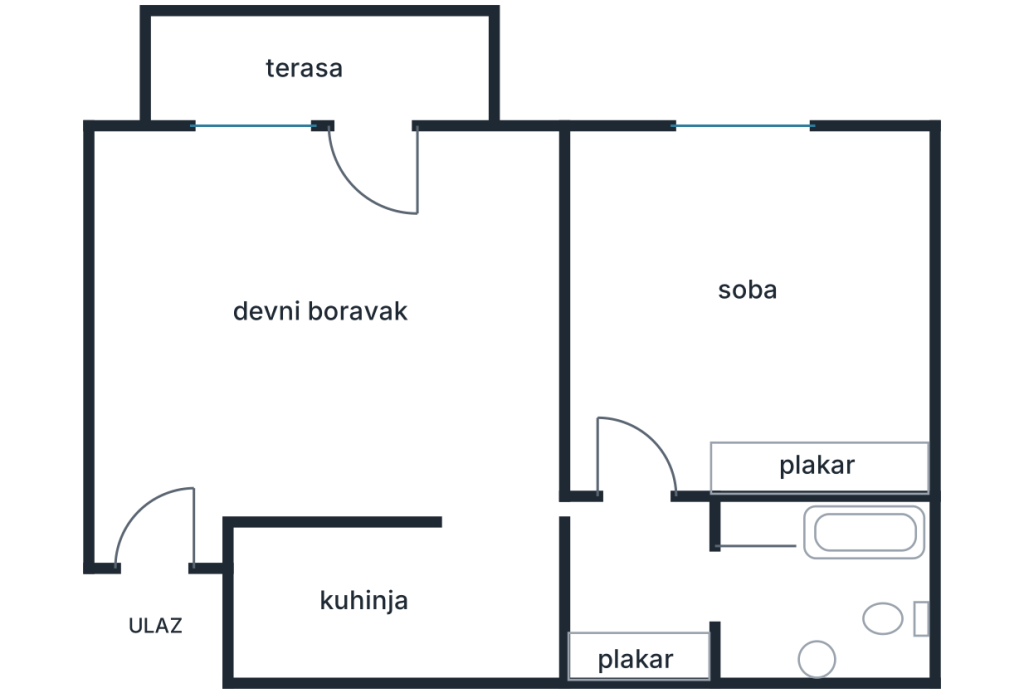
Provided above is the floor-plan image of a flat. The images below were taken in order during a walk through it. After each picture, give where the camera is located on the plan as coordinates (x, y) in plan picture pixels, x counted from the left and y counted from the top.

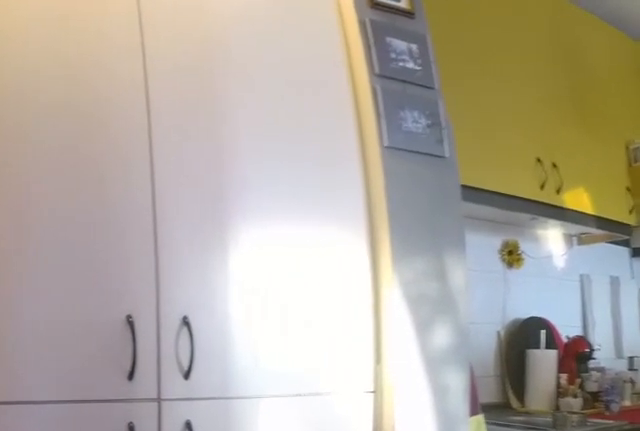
(652, 503)
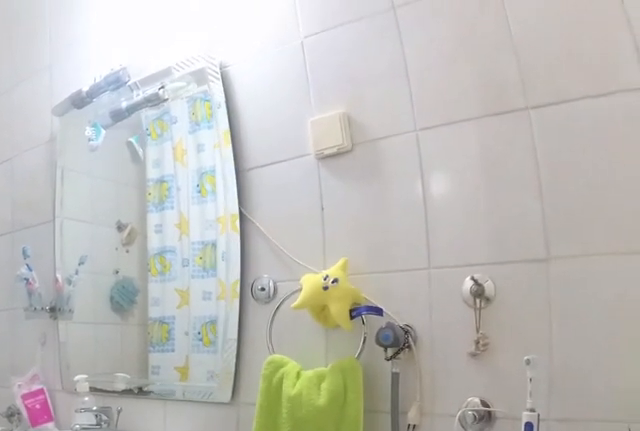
(698, 524)
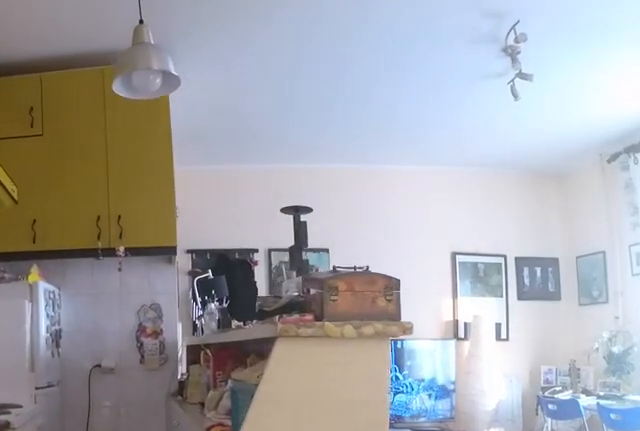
(567, 562)
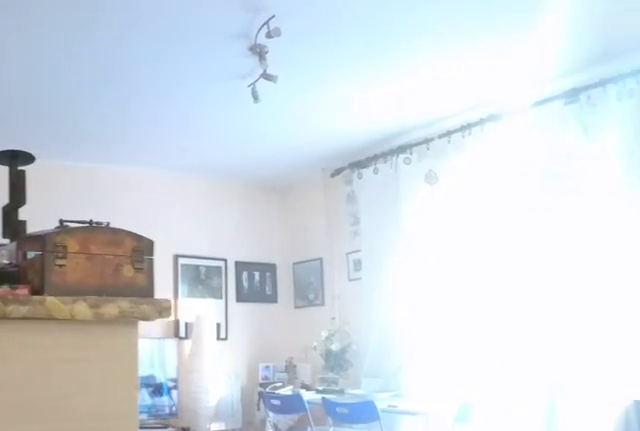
(504, 562)
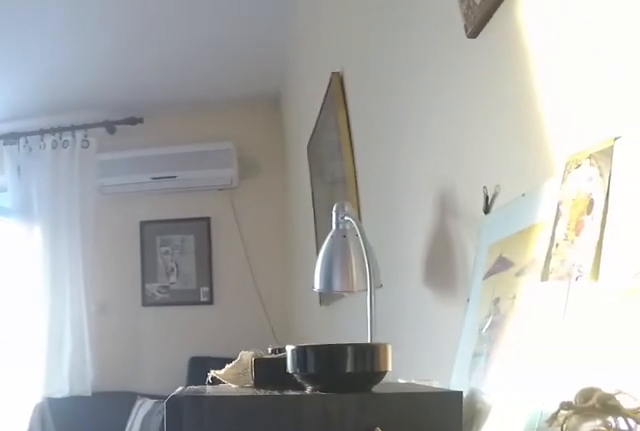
(488, 556)
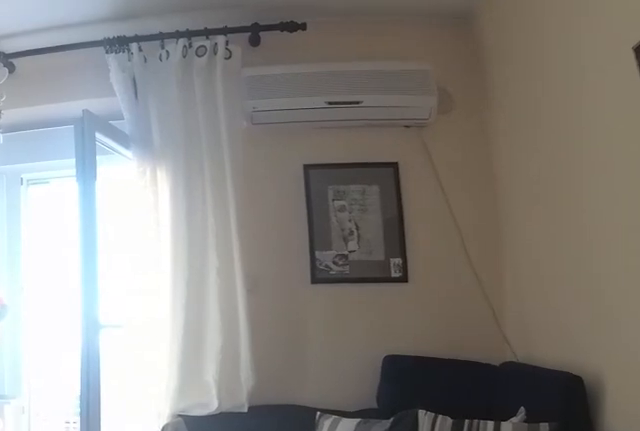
(398, 404)
